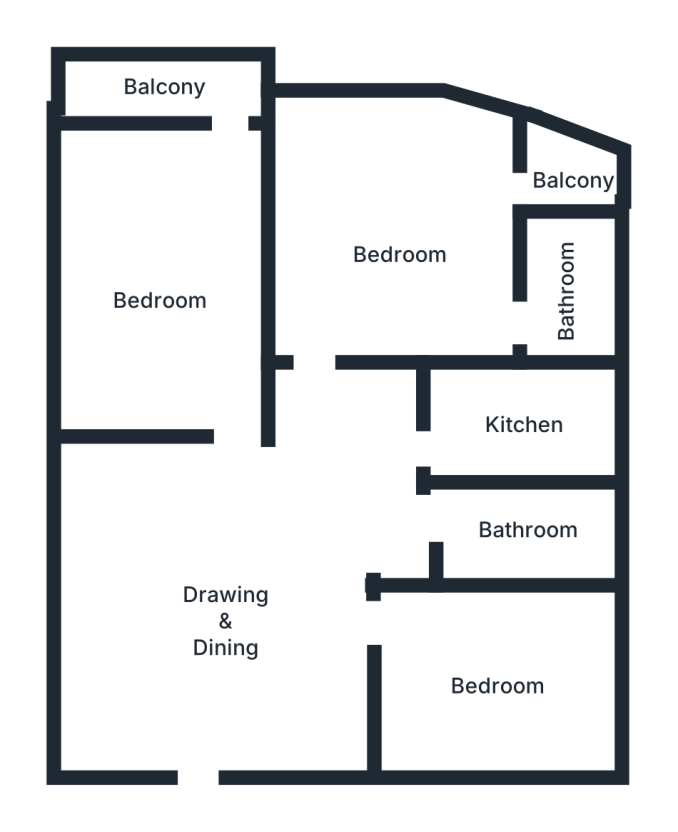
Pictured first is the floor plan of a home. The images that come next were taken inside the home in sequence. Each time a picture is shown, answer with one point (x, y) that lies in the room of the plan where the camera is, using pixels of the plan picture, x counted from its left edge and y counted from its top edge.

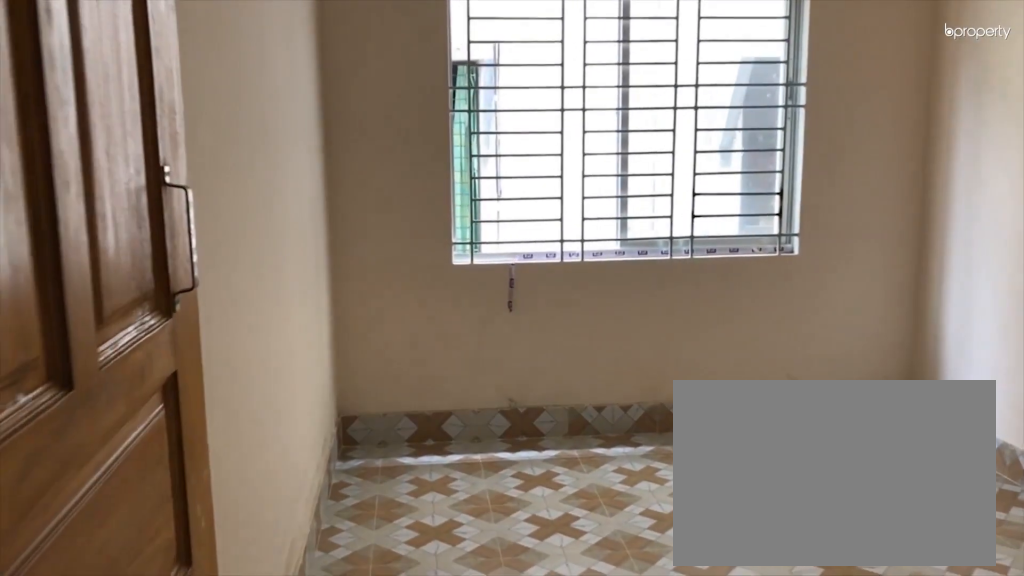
(501, 685)
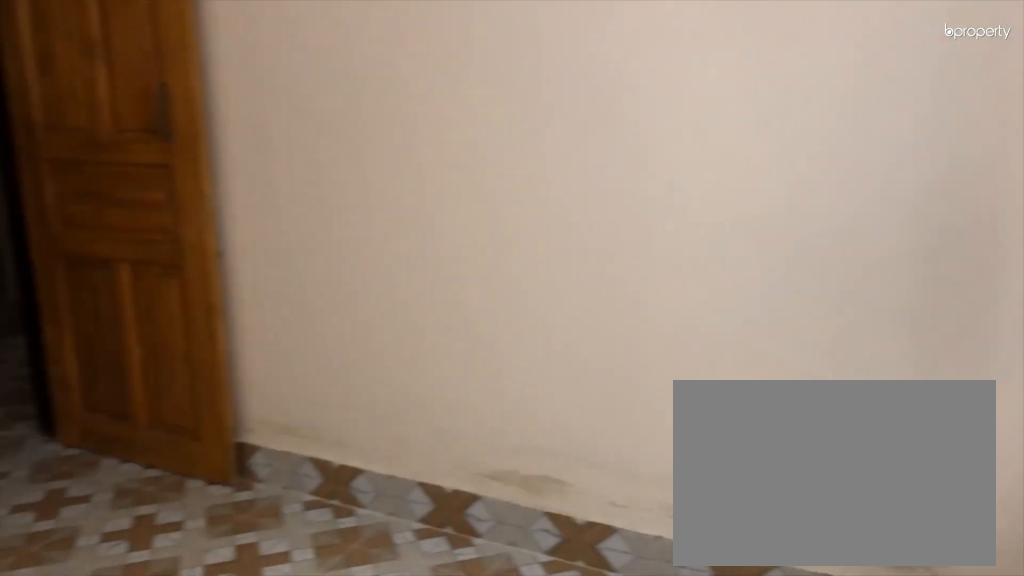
(501, 685)
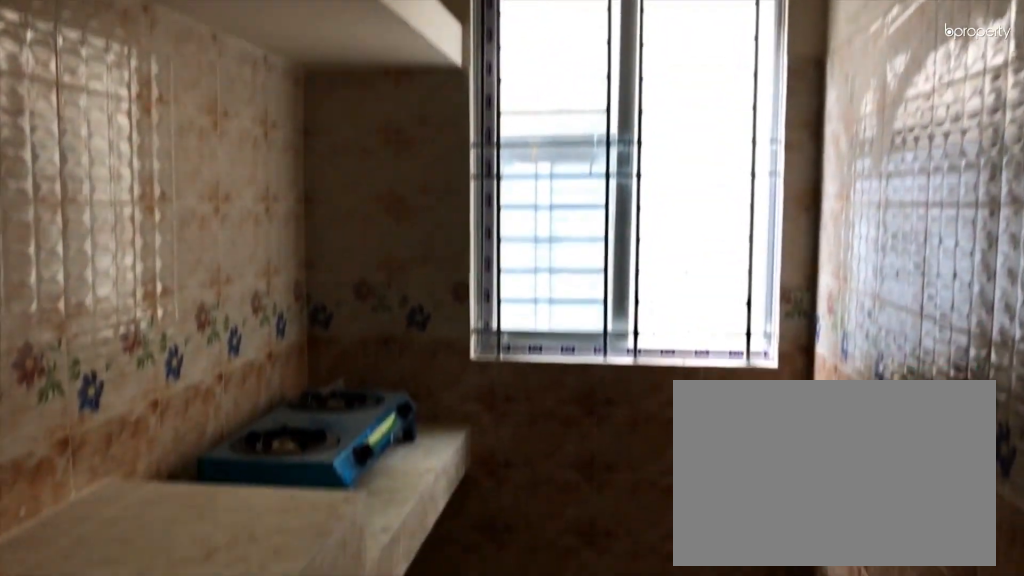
(524, 426)
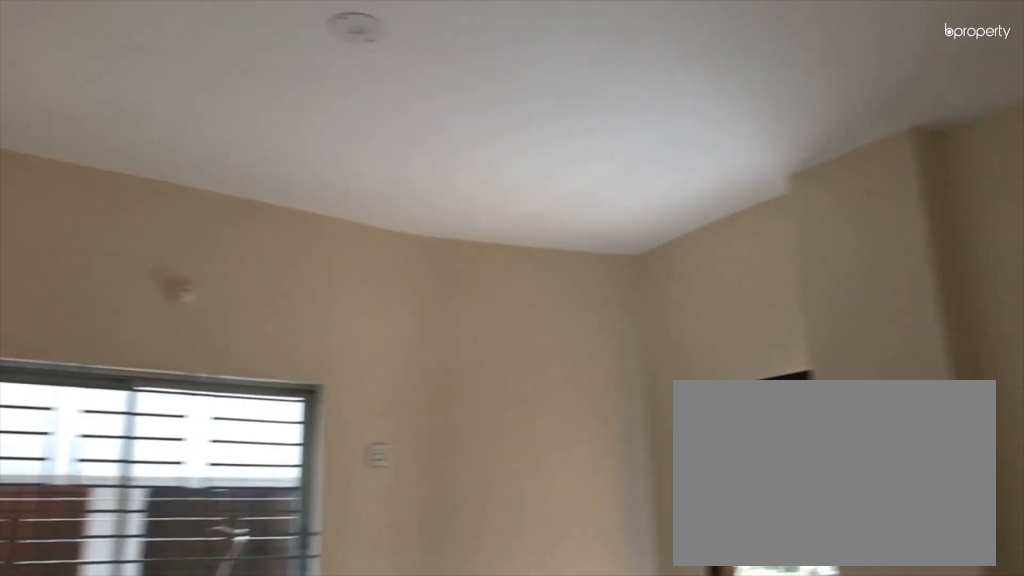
(408, 251)
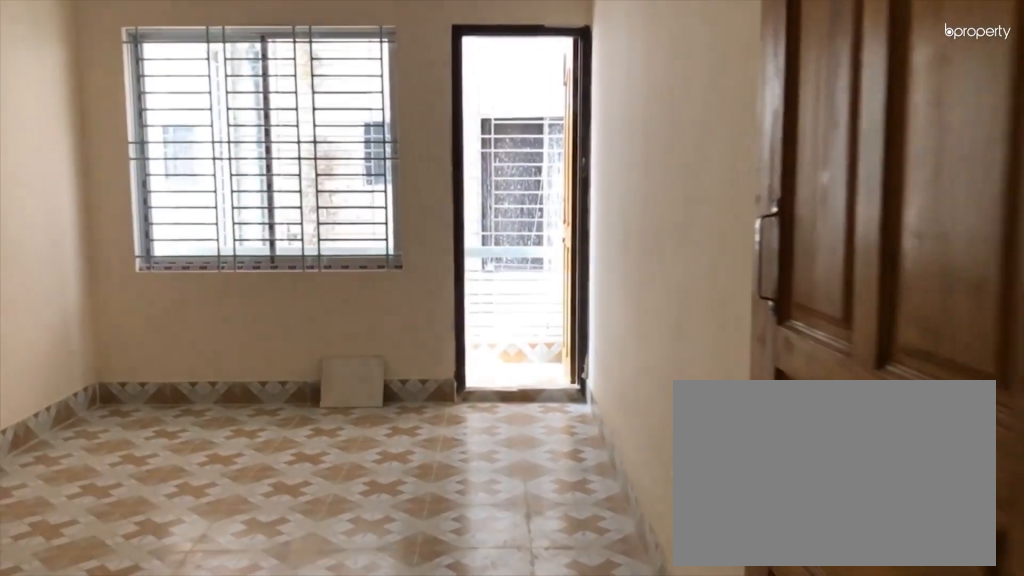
(148, 295)
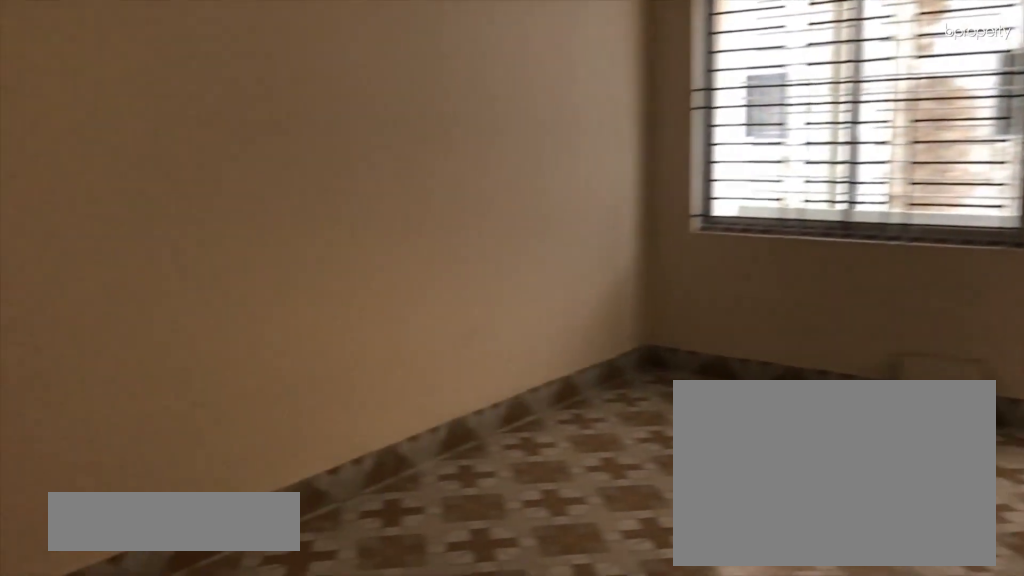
(148, 295)
